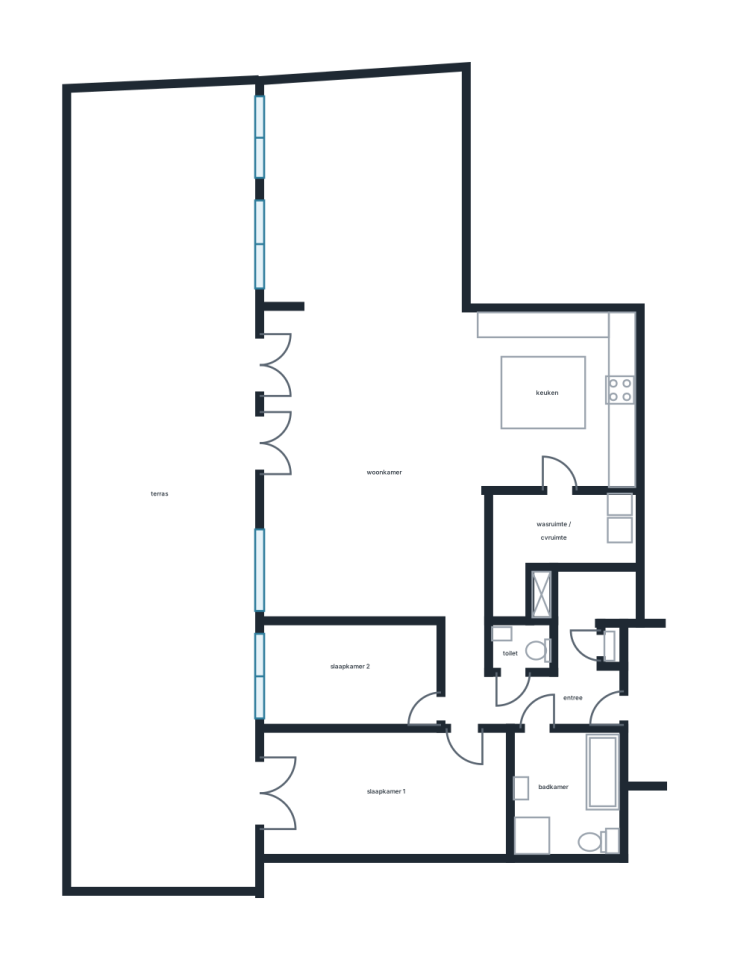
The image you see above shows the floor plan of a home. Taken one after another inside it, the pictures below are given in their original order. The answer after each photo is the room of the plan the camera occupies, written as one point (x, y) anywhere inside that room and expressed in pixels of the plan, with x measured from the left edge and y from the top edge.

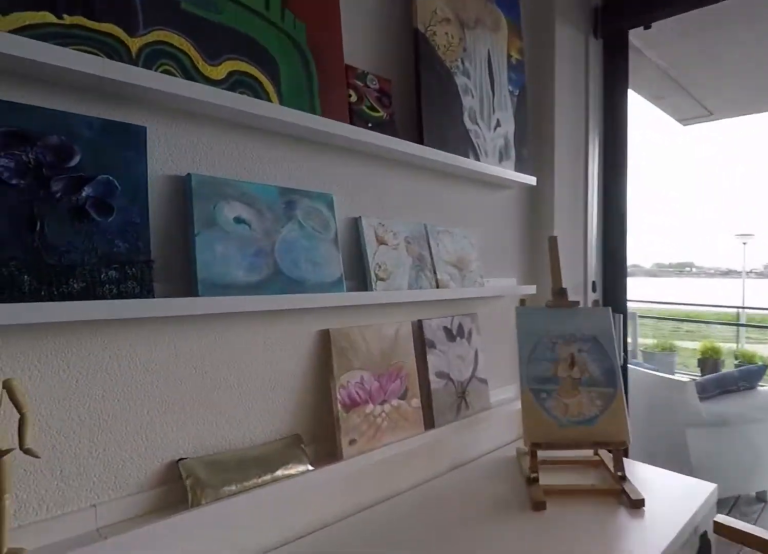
(349, 674)
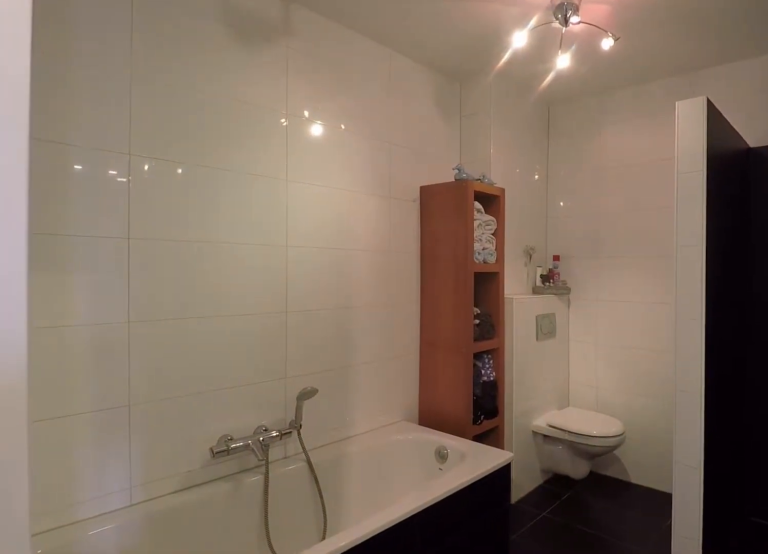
(565, 789)
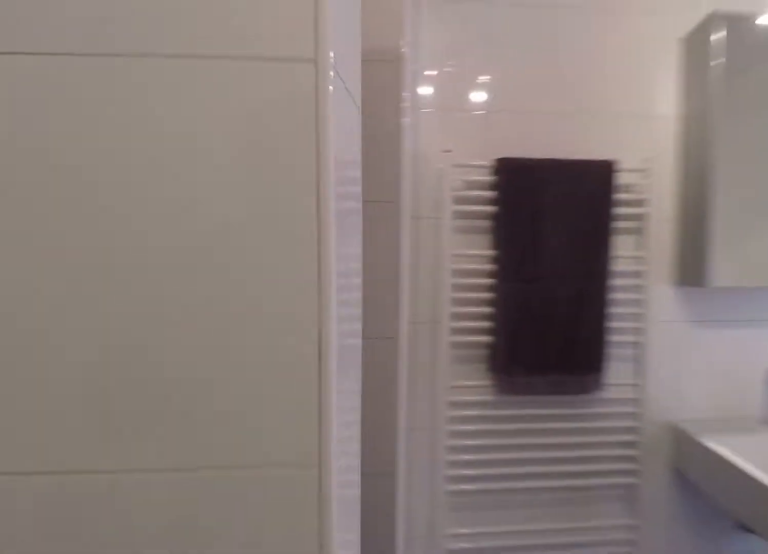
(565, 789)
